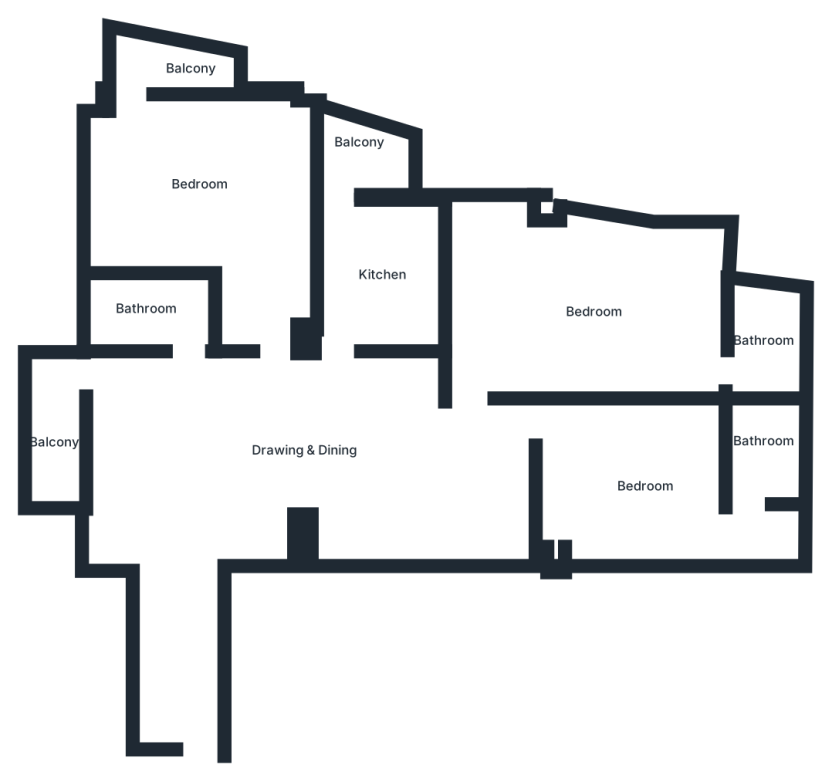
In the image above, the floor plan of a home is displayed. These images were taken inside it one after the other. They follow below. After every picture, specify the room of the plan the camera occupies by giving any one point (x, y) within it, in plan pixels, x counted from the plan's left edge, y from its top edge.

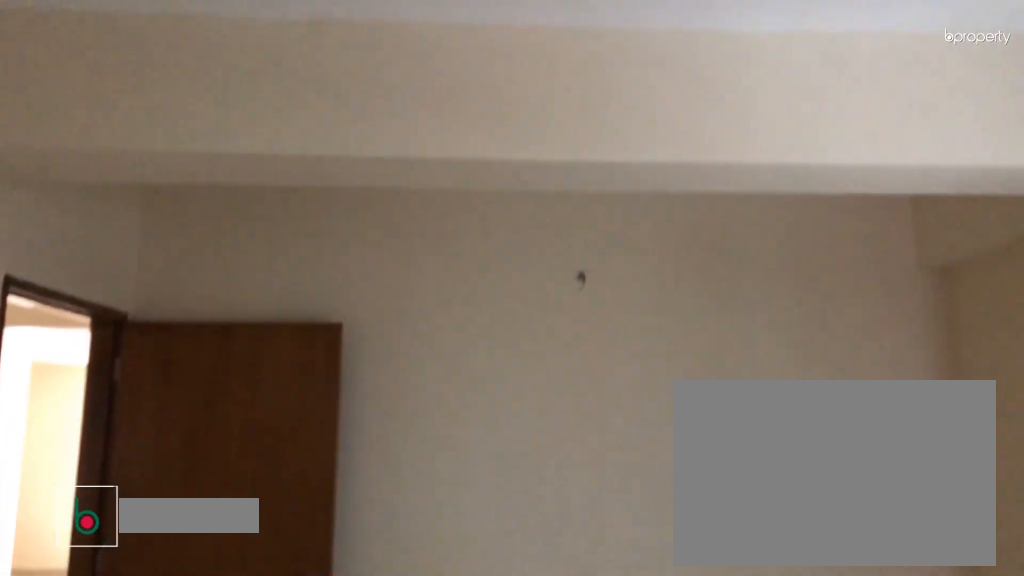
(583, 317)
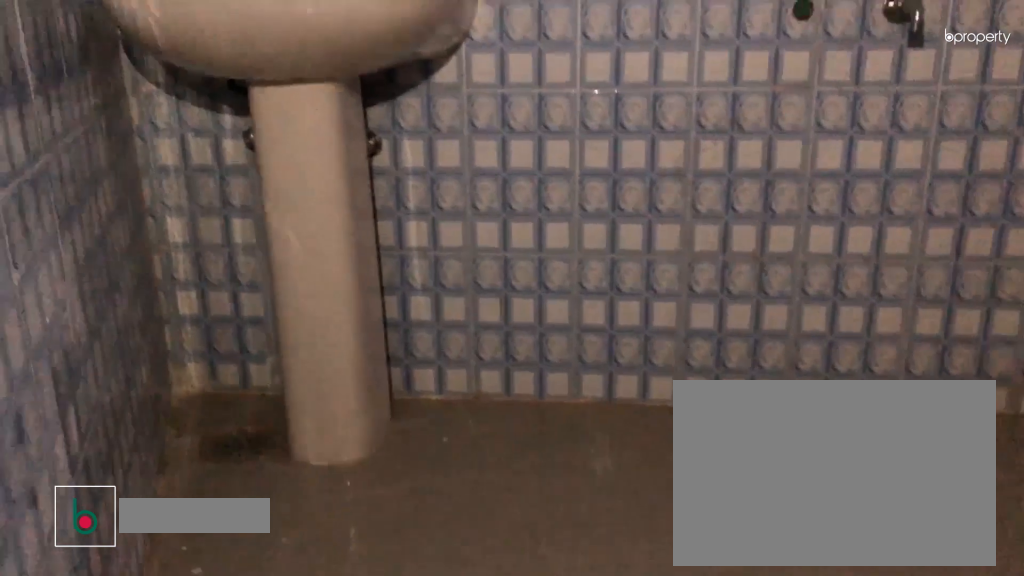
(765, 340)
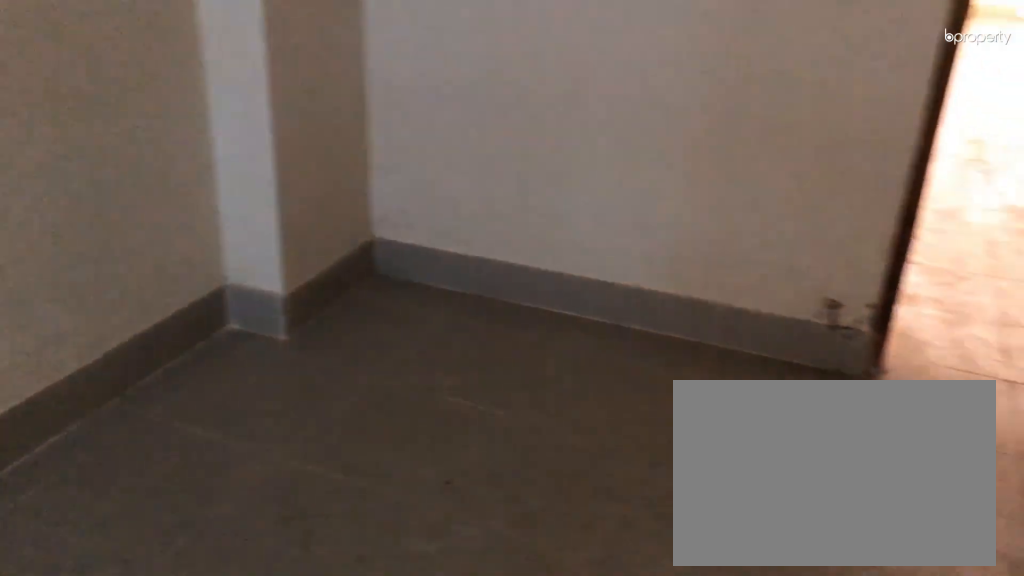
(645, 491)
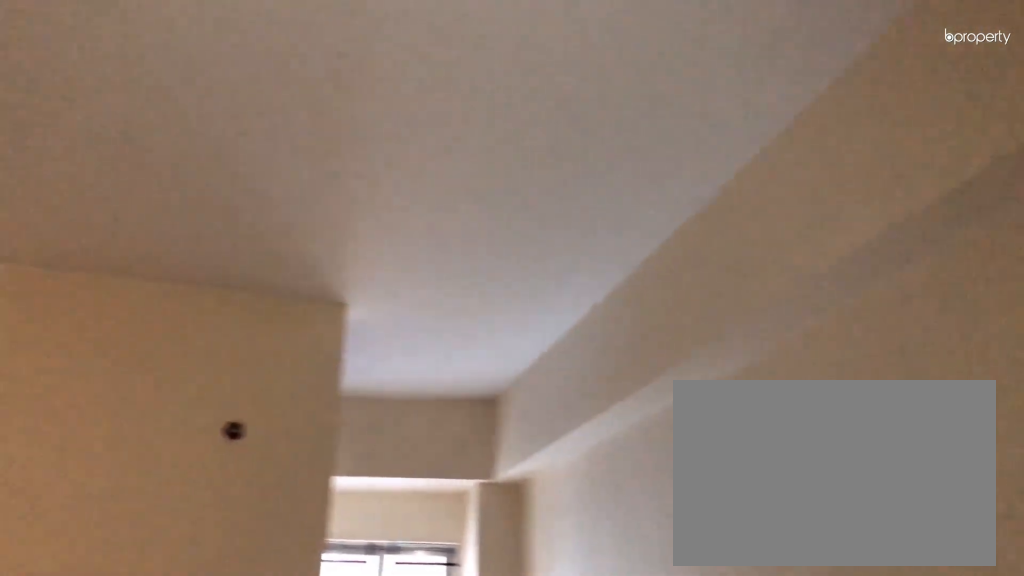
(645, 491)
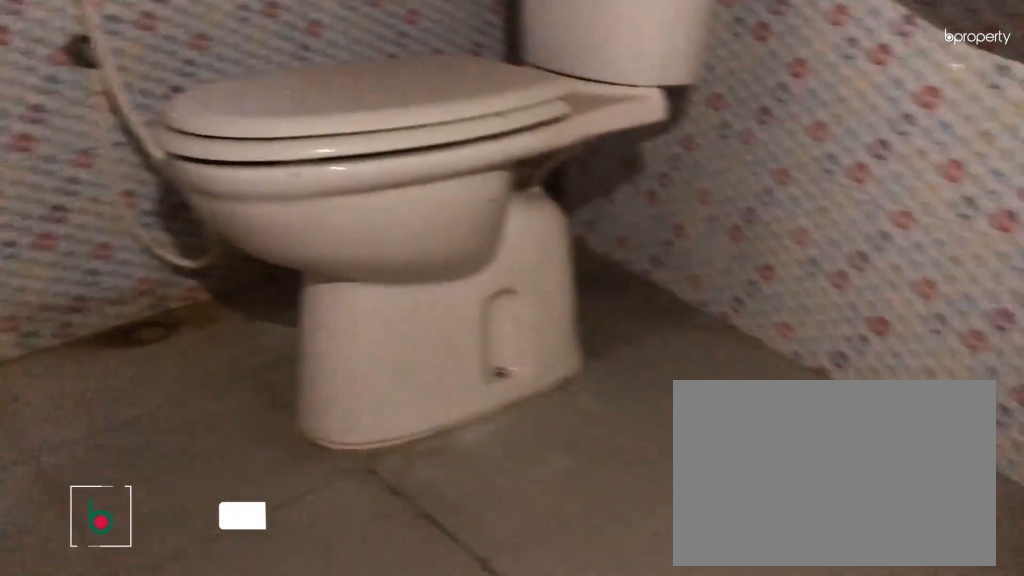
(760, 449)
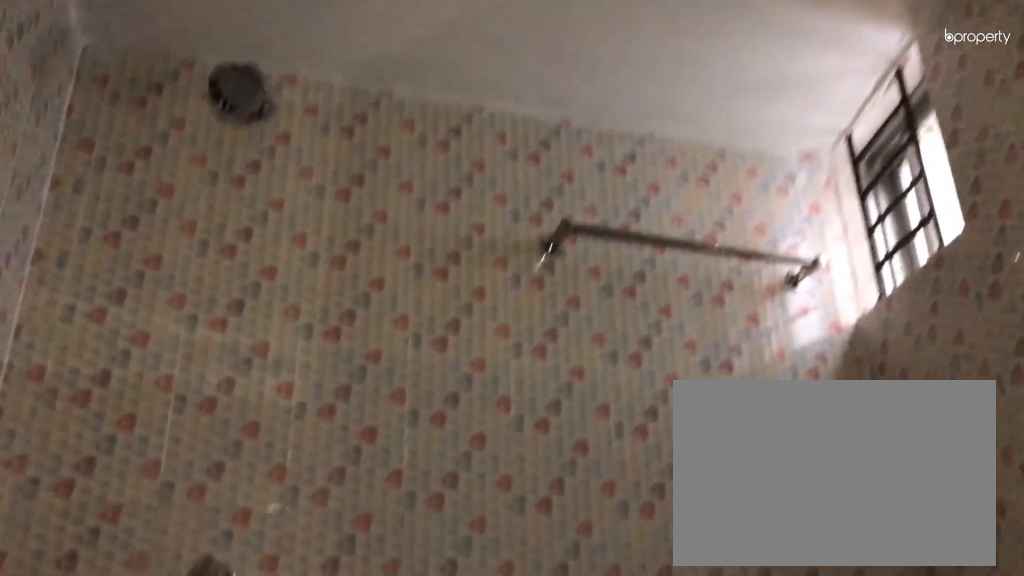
(760, 449)
